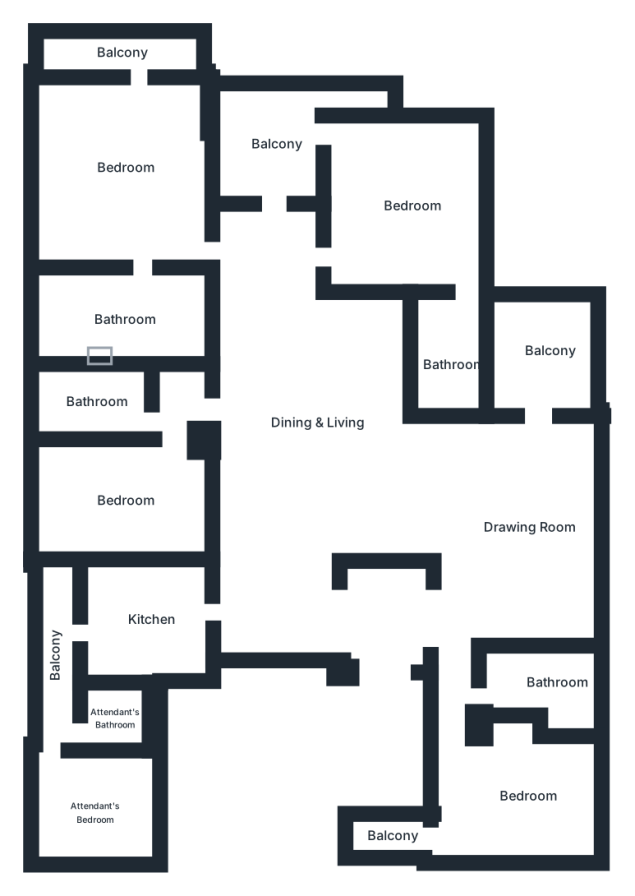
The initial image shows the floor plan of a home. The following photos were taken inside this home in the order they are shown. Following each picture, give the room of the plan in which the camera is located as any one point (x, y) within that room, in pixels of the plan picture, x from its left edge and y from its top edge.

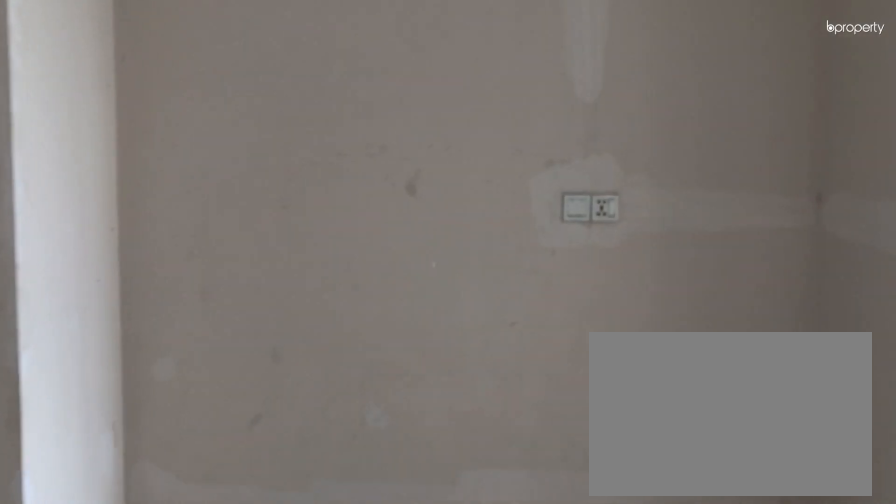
(389, 655)
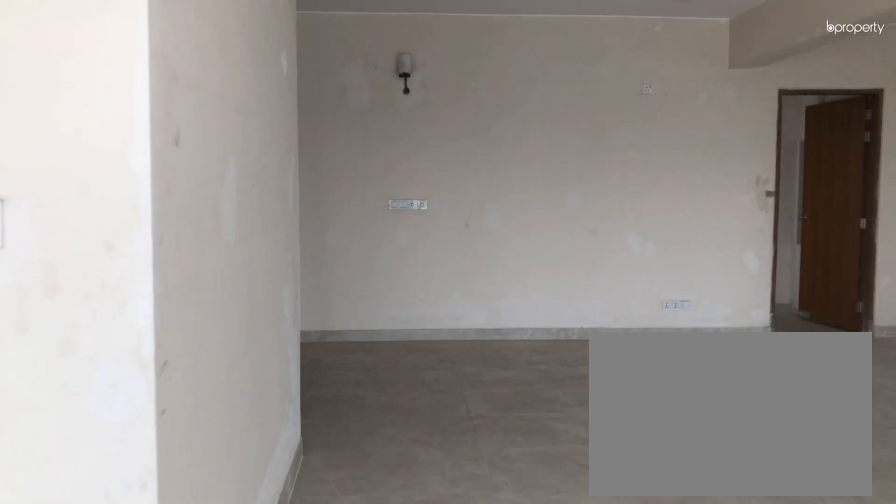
(415, 487)
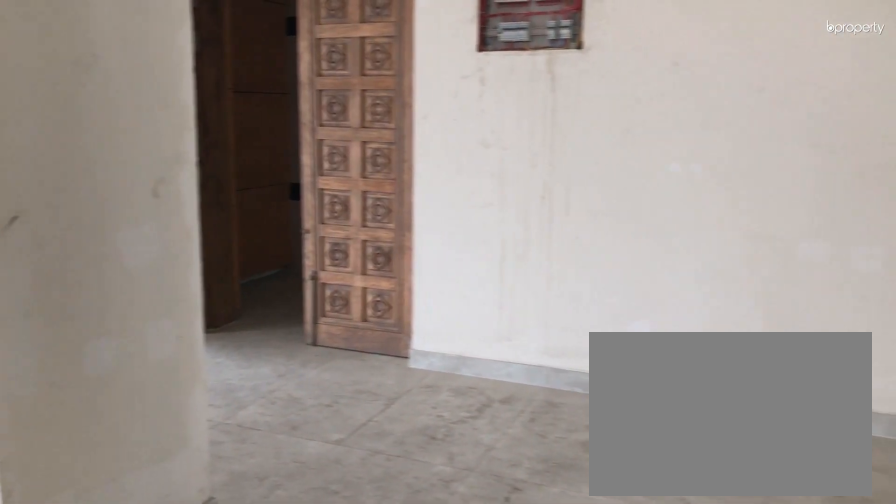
(307, 424)
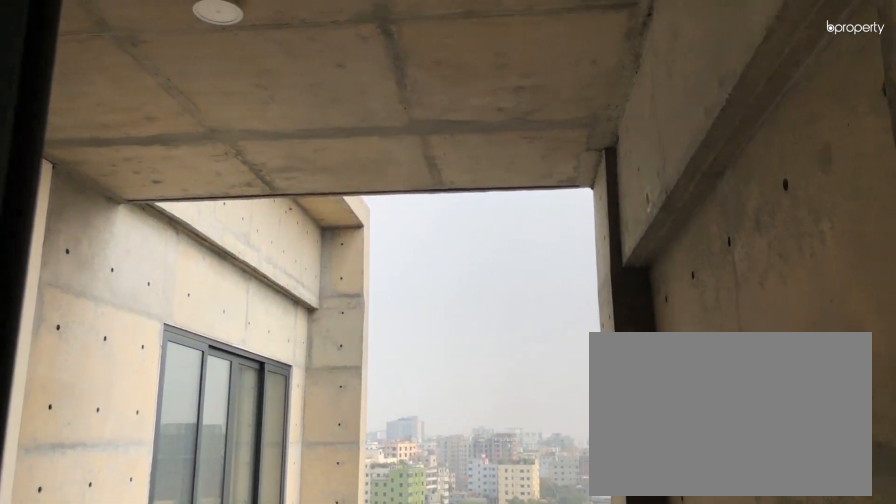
(540, 351)
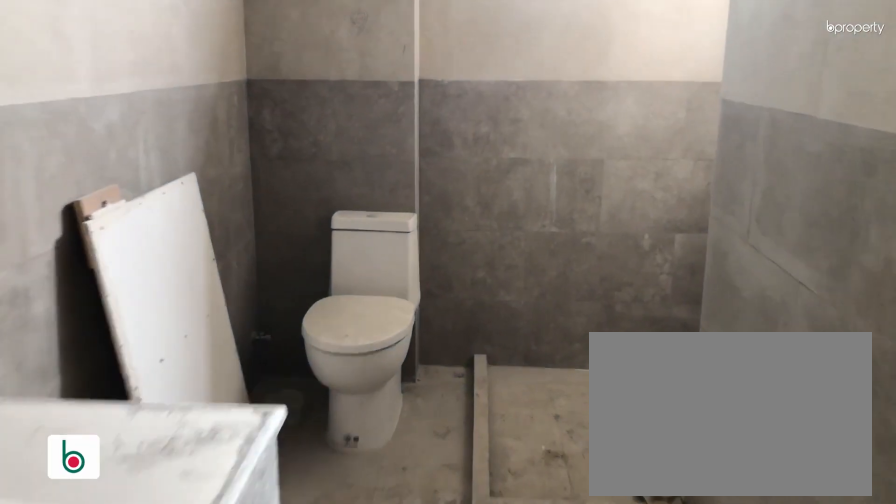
(501, 682)
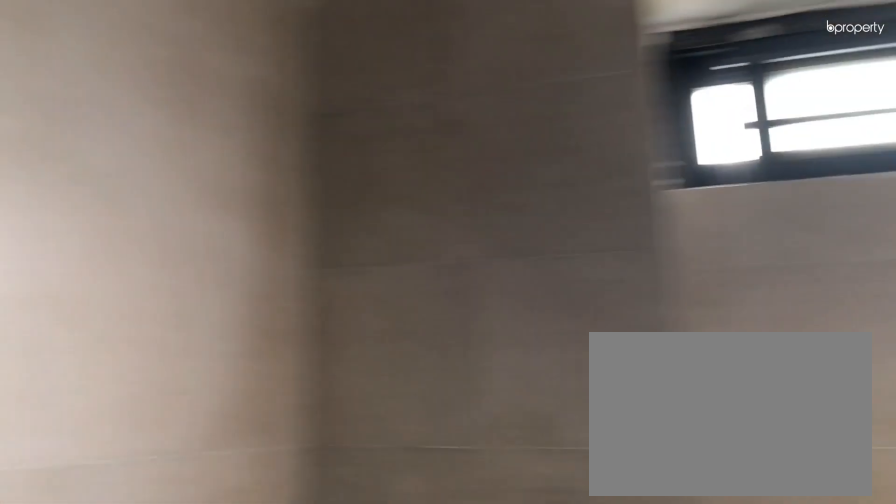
(555, 684)
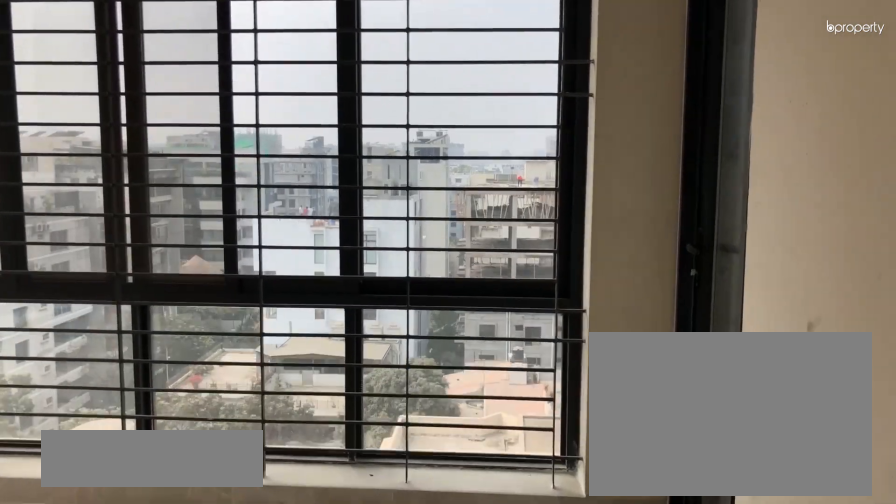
(521, 796)
